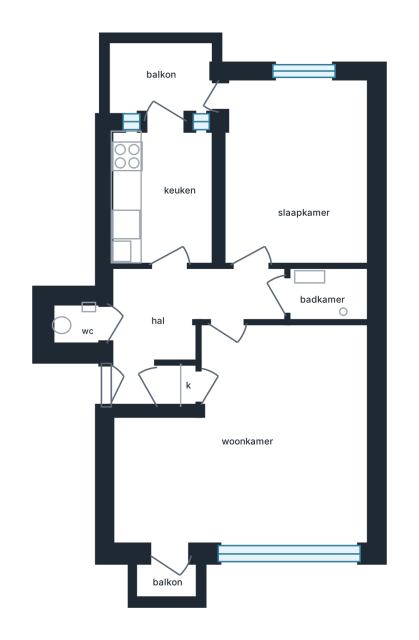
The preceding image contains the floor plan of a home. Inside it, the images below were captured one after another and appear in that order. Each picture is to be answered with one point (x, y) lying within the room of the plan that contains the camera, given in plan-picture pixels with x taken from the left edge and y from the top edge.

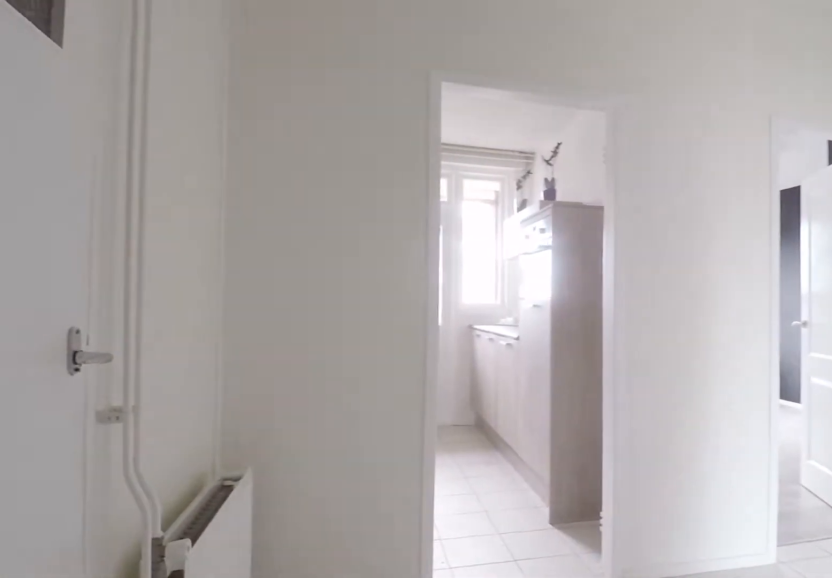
(176, 319)
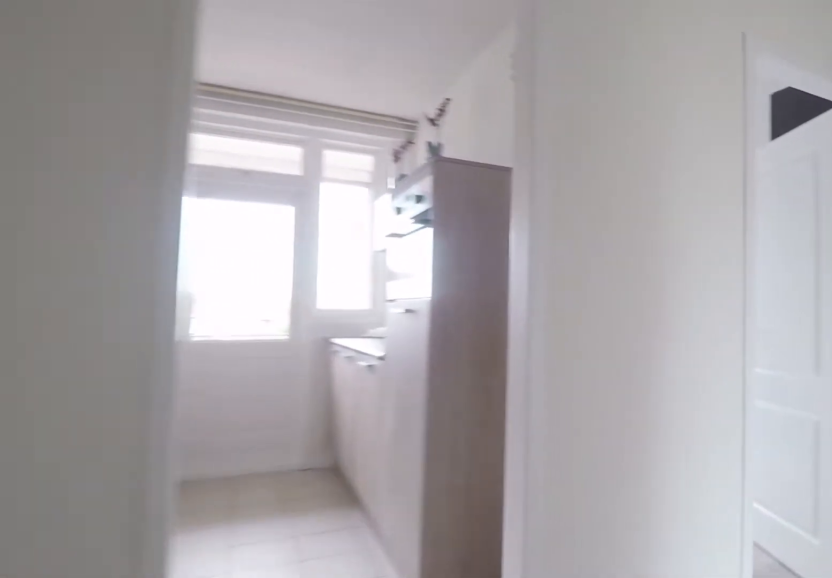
(176, 319)
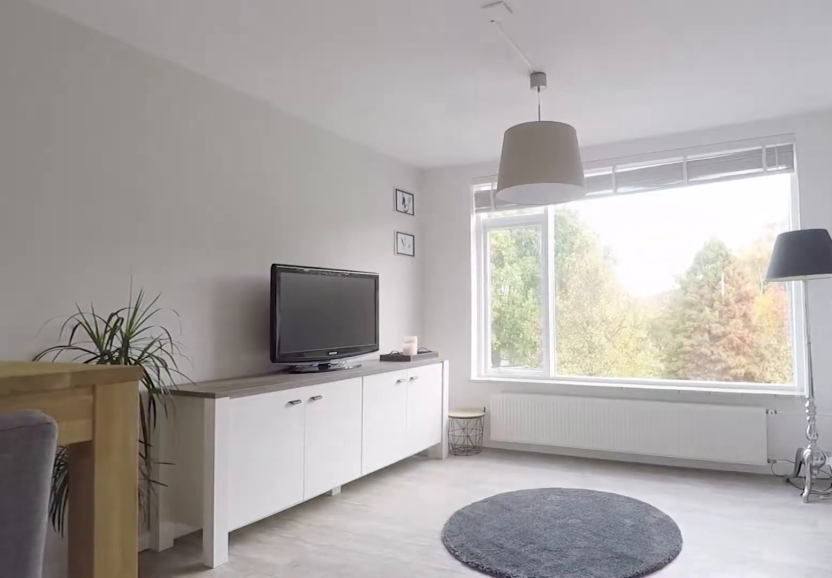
(125, 529)
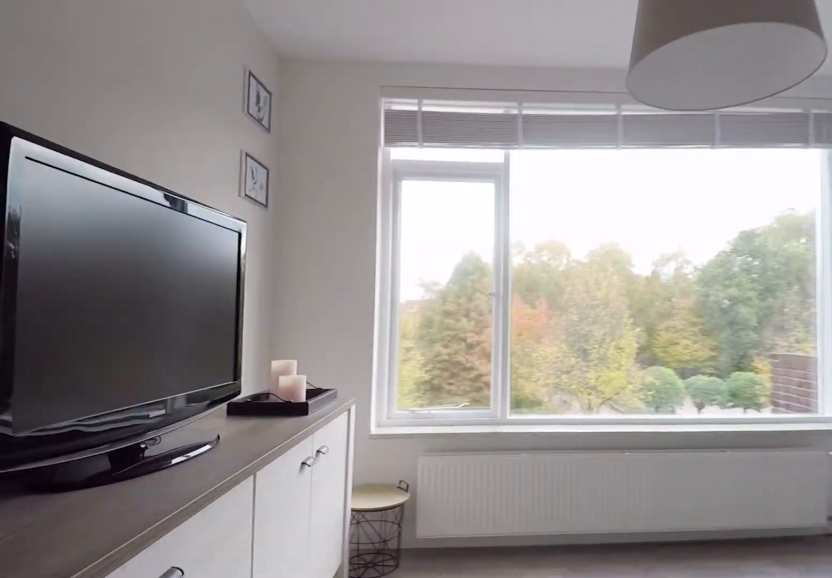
(125, 532)
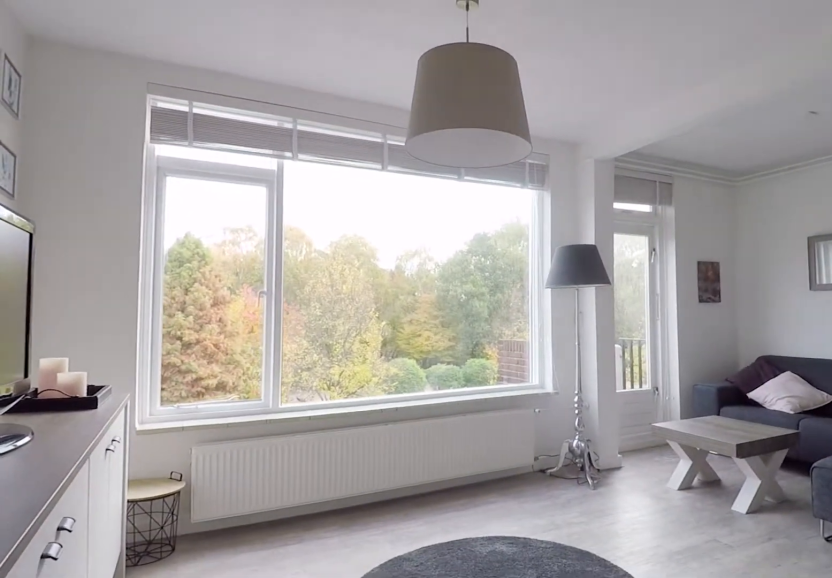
(303, 424)
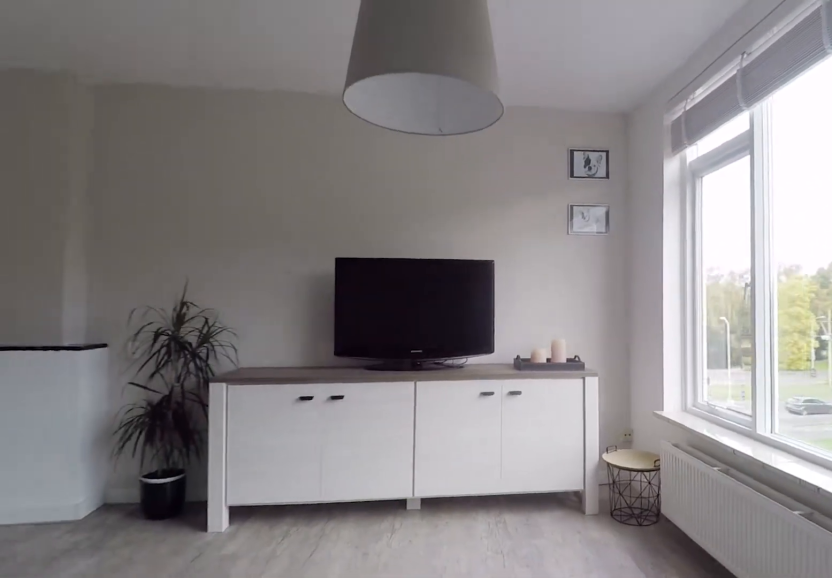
(349, 475)
